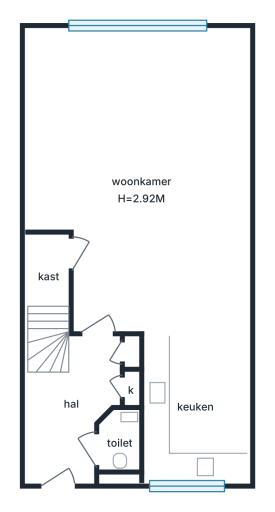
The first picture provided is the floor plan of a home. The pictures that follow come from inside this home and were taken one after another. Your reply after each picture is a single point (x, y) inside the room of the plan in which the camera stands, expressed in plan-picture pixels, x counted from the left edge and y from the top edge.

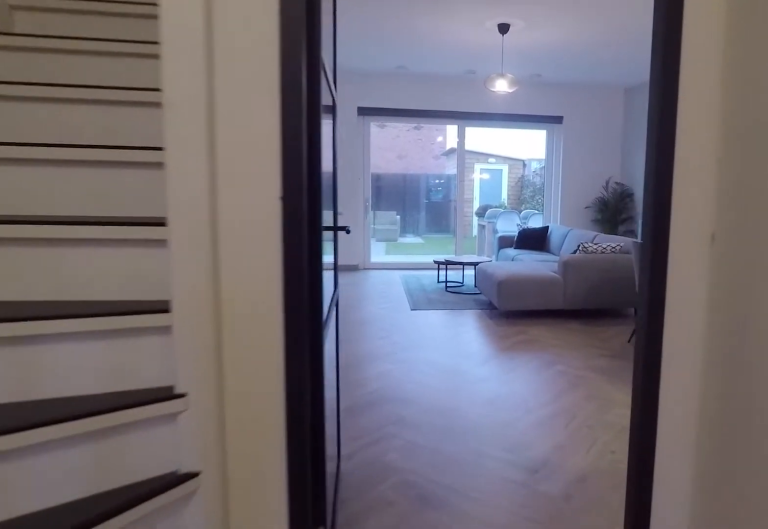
(71, 410)
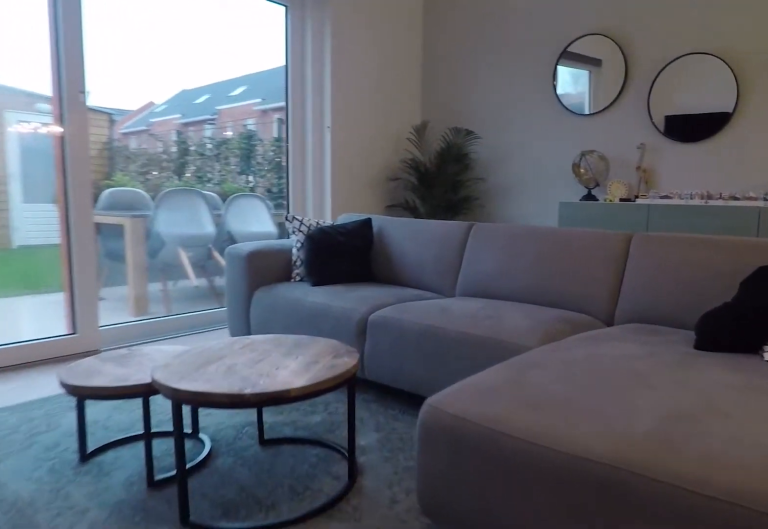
(148, 215)
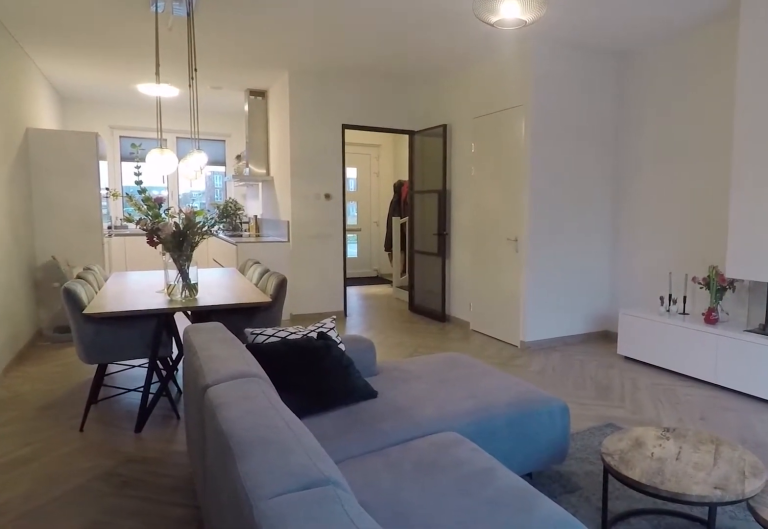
(148, 215)
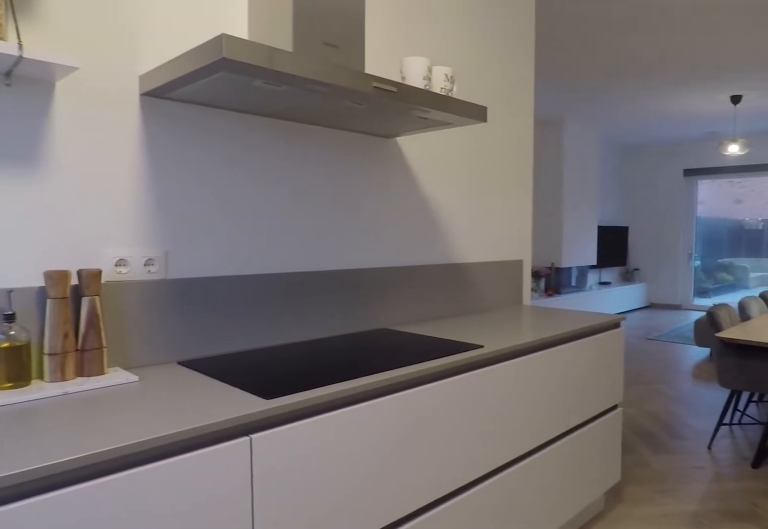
(196, 405)
